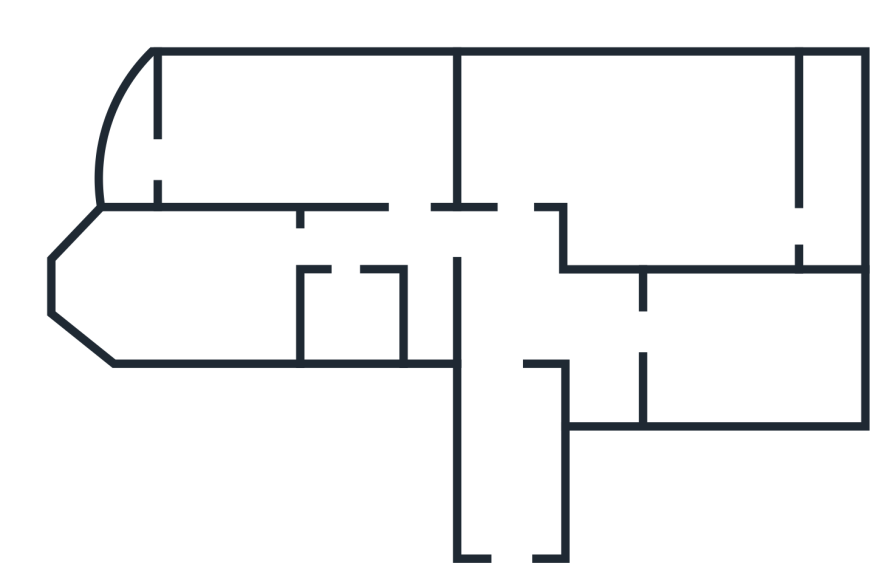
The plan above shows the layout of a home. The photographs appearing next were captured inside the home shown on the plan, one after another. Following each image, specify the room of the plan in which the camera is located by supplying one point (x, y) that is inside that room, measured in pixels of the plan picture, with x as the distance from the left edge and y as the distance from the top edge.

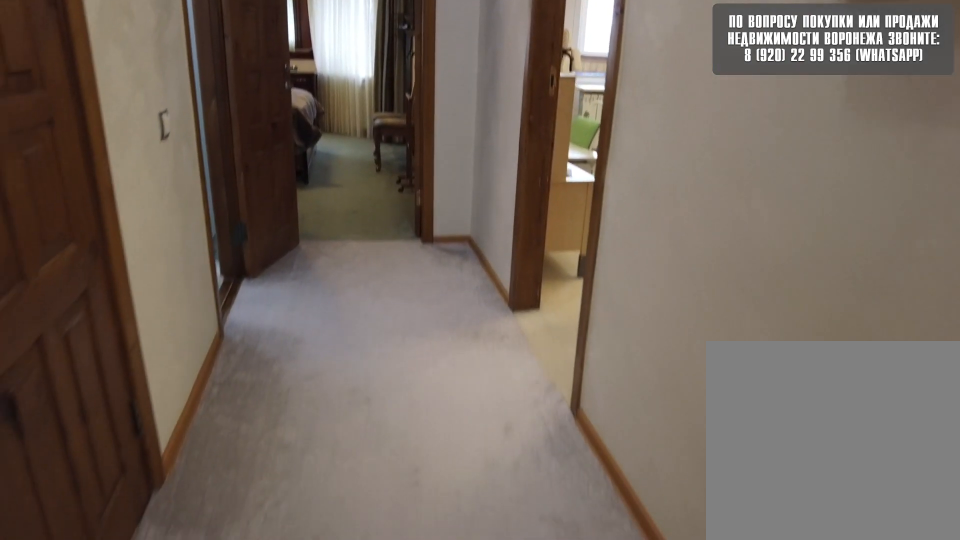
(512, 251)
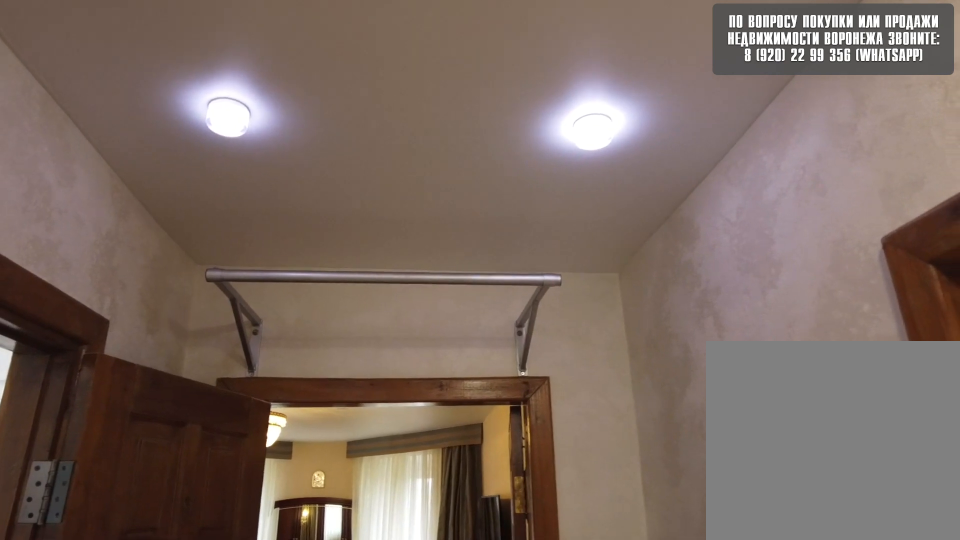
(407, 236)
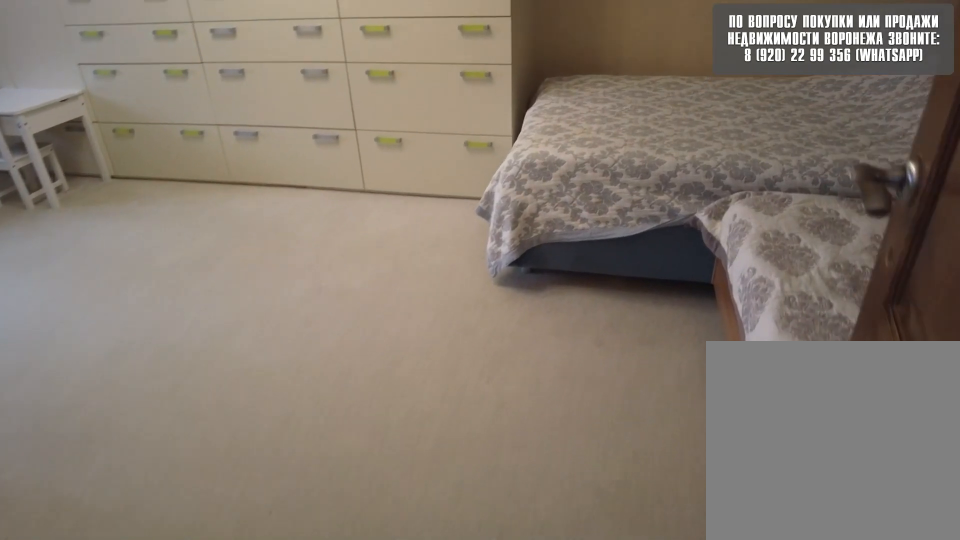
(407, 236)
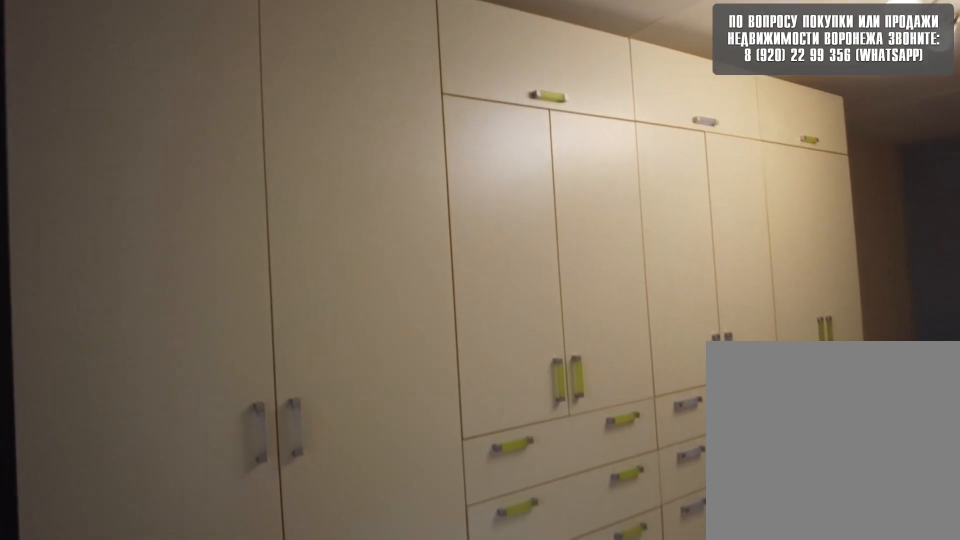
(368, 141)
